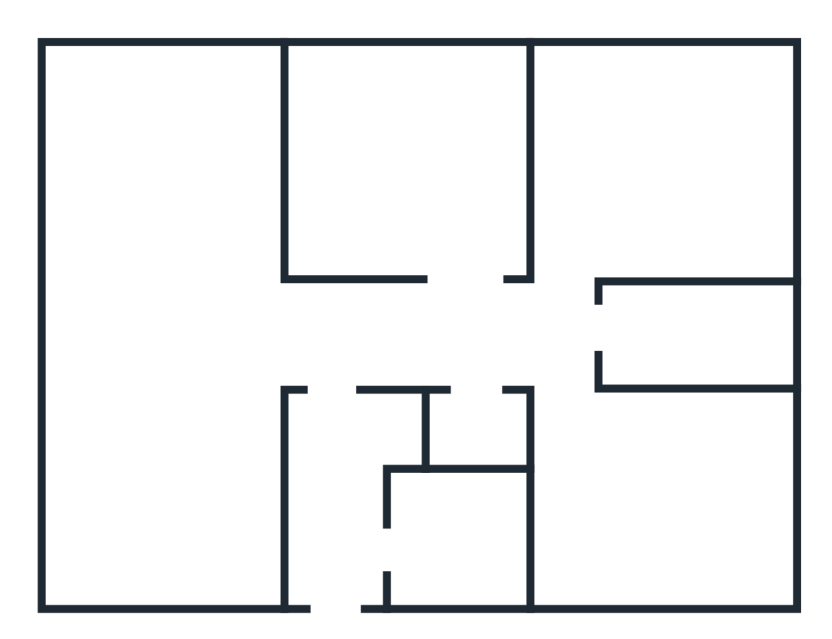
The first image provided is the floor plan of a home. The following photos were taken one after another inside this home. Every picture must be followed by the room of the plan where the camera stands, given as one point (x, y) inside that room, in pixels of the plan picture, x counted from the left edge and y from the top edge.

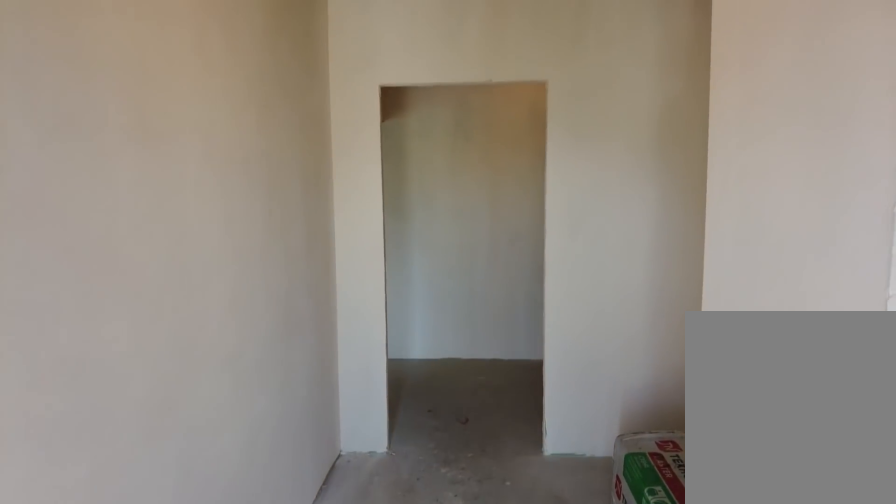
(337, 583)
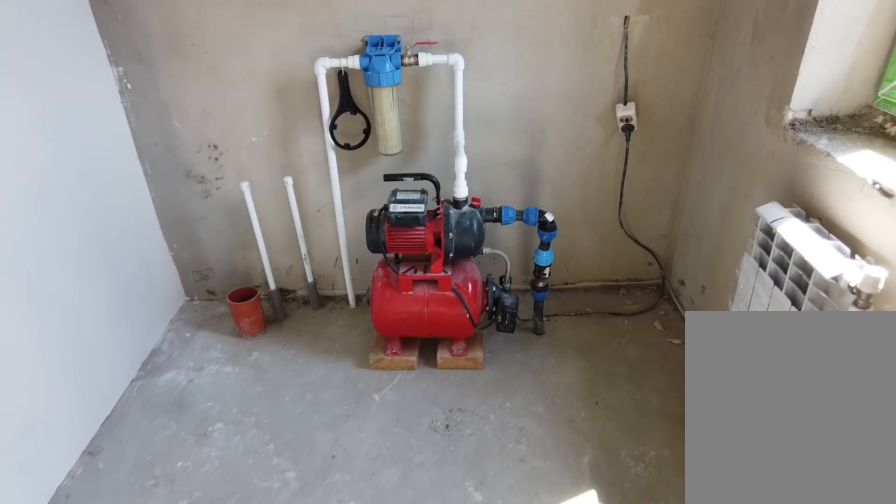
(428, 575)
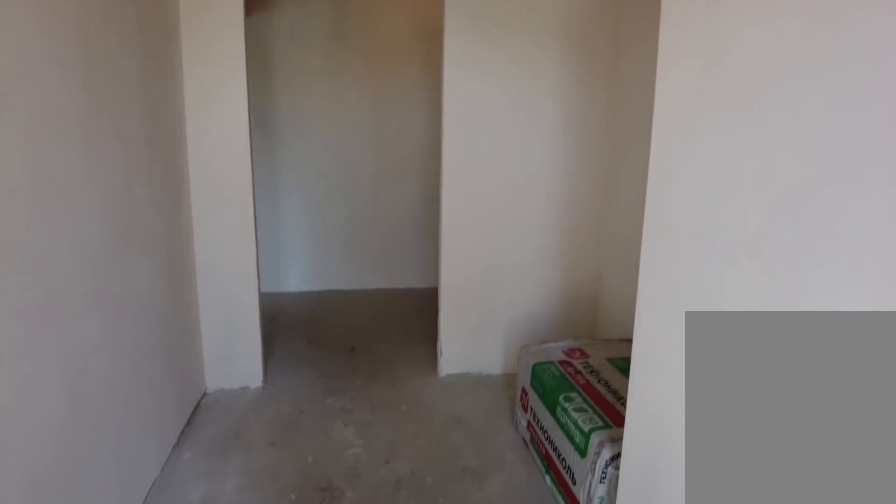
(351, 568)
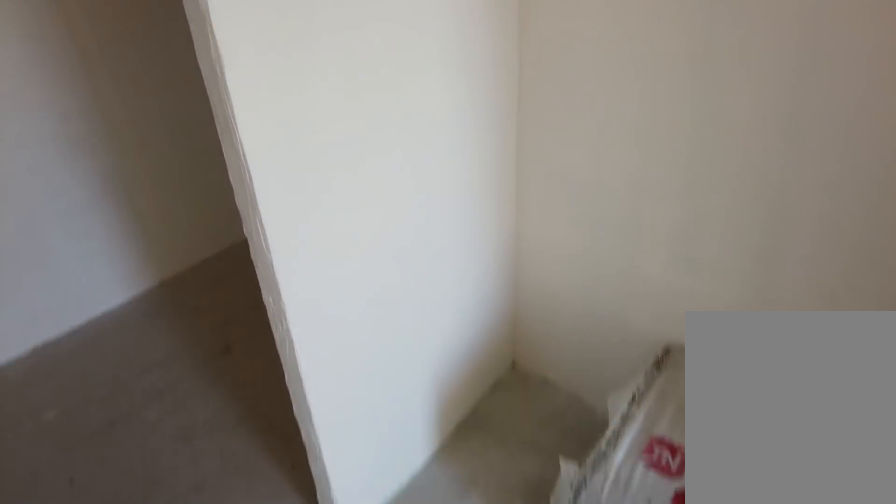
(329, 455)
